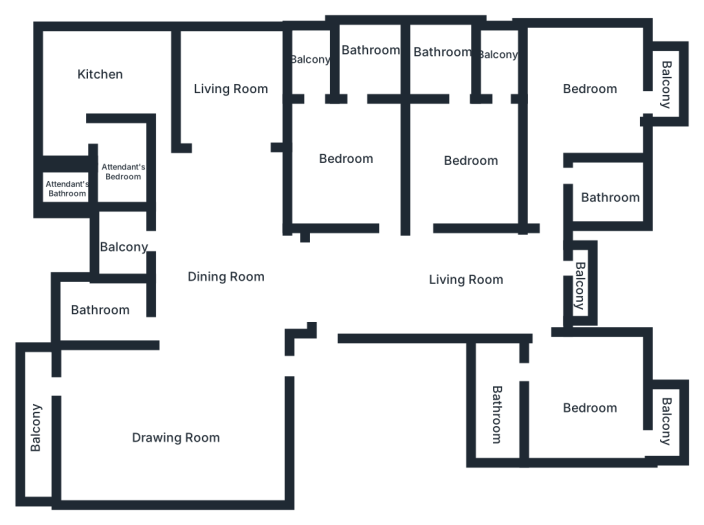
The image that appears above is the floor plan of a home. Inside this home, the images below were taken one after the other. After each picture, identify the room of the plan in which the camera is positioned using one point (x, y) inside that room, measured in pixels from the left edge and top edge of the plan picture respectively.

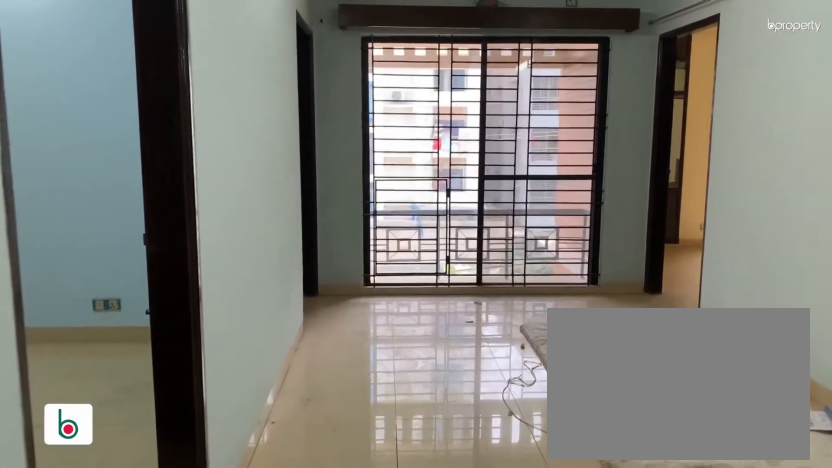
(432, 278)
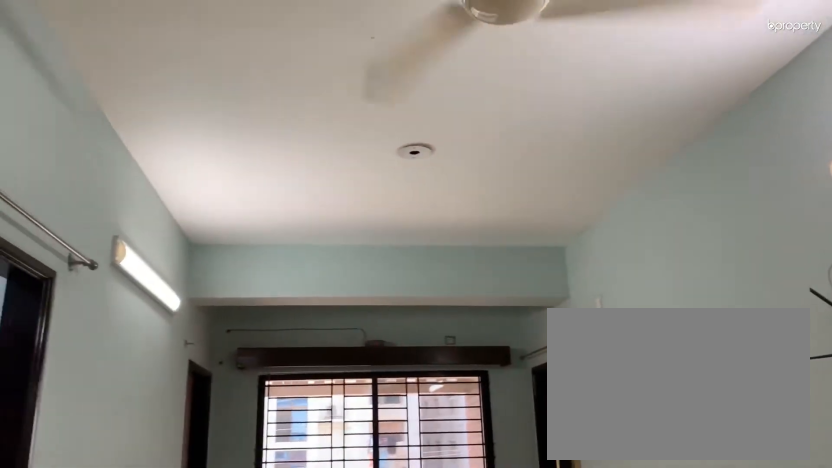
(393, 278)
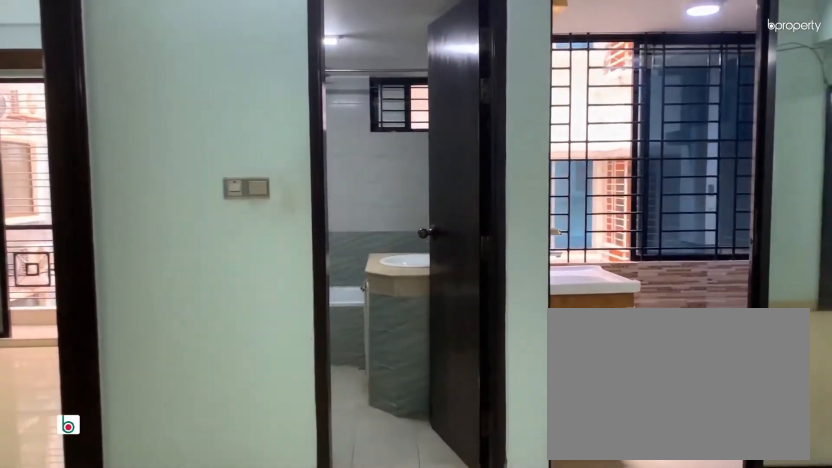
(216, 260)
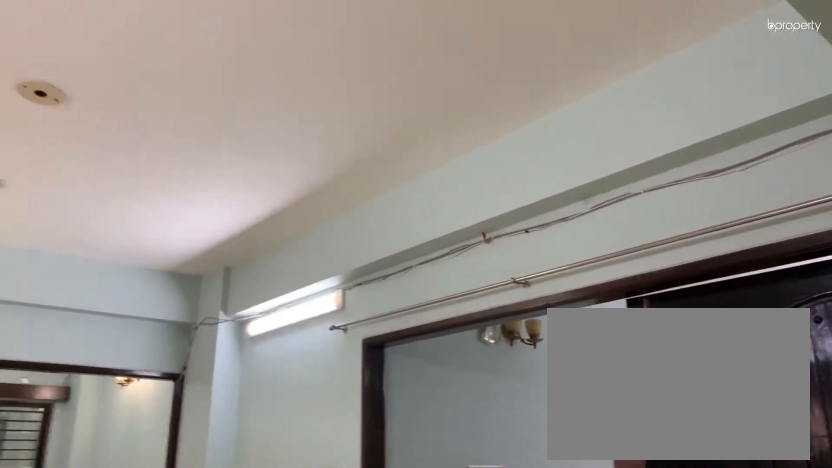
(216, 260)
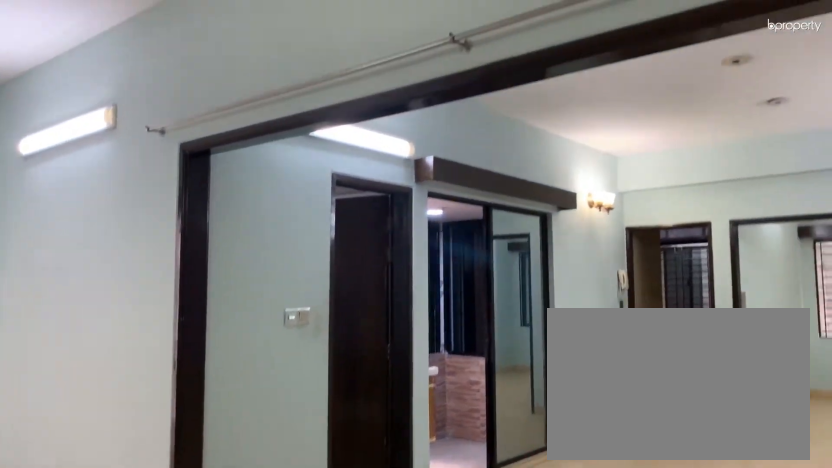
(175, 420)
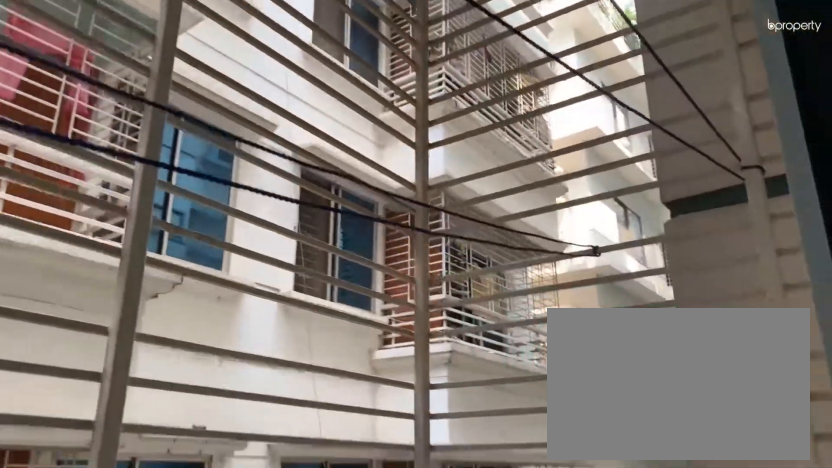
(33, 430)
